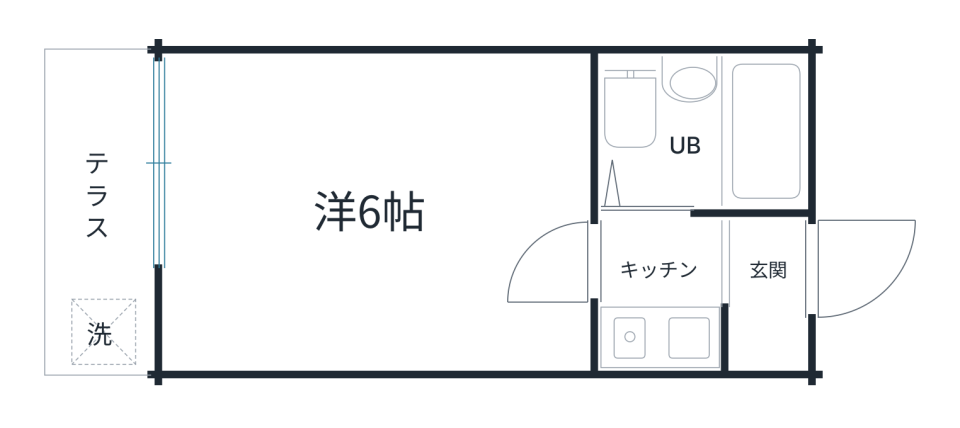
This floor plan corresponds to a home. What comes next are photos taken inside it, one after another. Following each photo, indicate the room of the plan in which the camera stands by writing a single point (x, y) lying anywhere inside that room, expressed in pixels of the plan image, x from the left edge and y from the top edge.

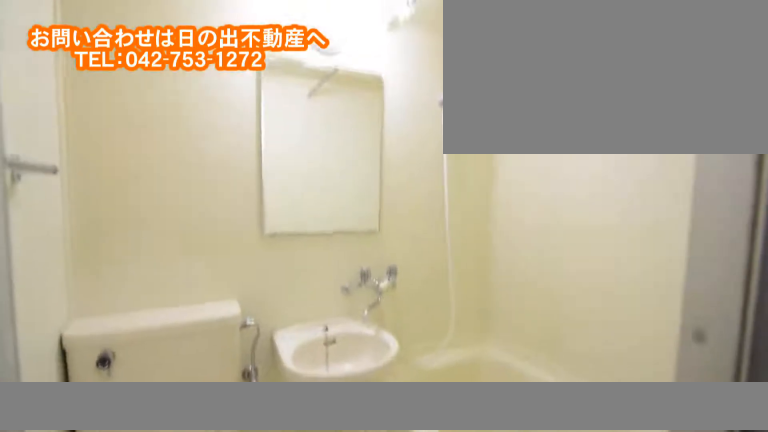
(747, 137)
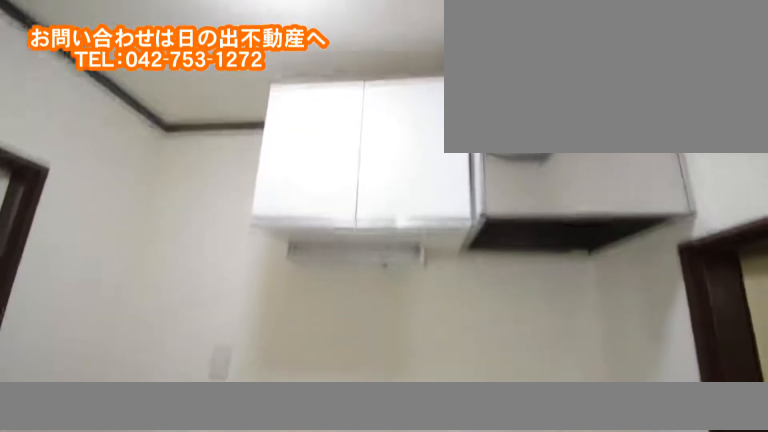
(661, 253)
